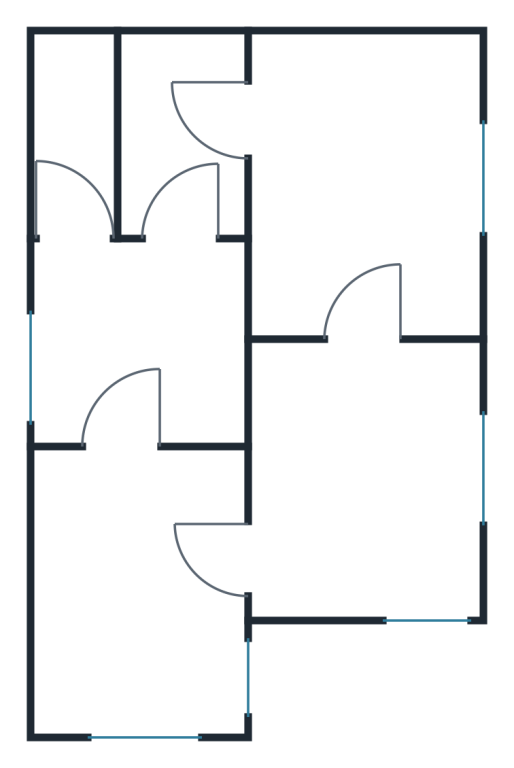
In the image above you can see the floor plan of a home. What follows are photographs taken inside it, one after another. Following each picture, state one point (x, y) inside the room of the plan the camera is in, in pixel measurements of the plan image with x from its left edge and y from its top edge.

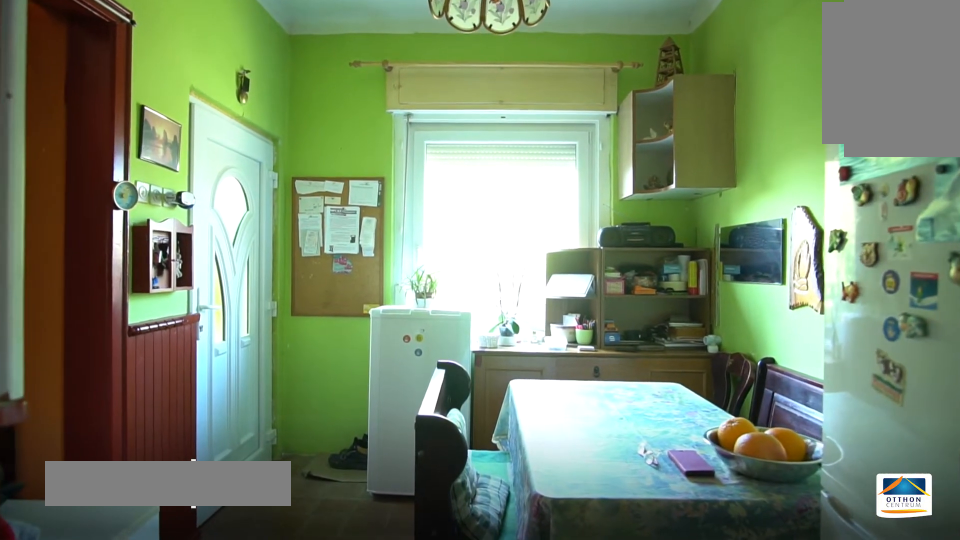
(140, 583)
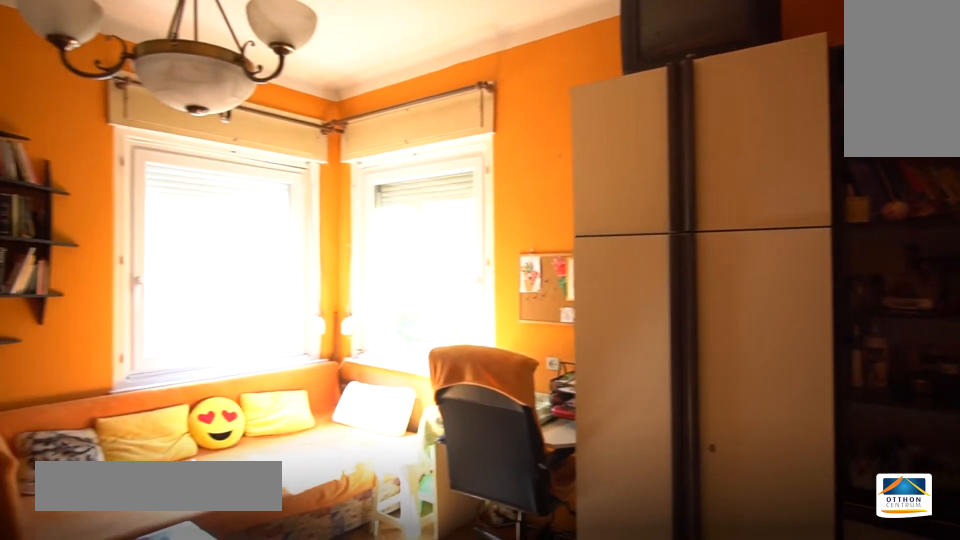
(372, 480)
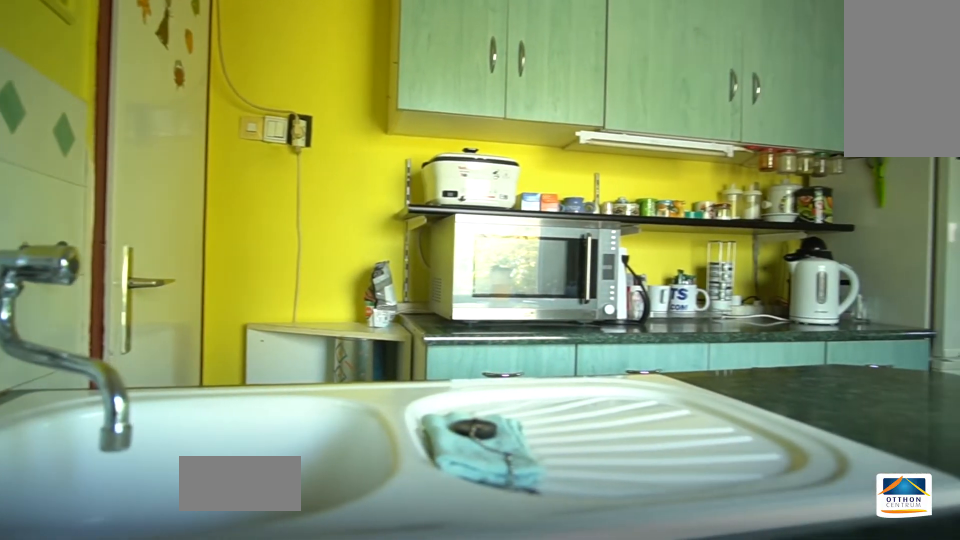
(139, 335)
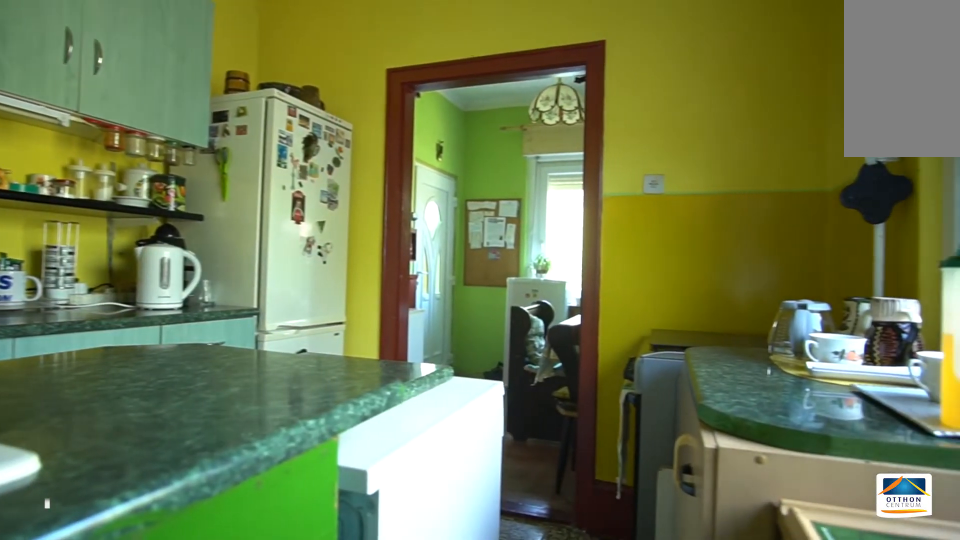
(139, 336)
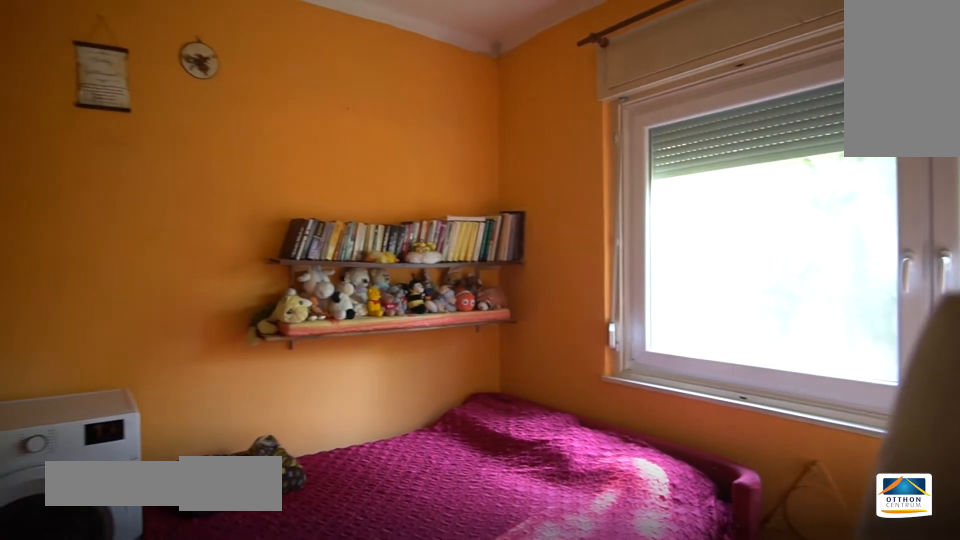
(369, 168)
